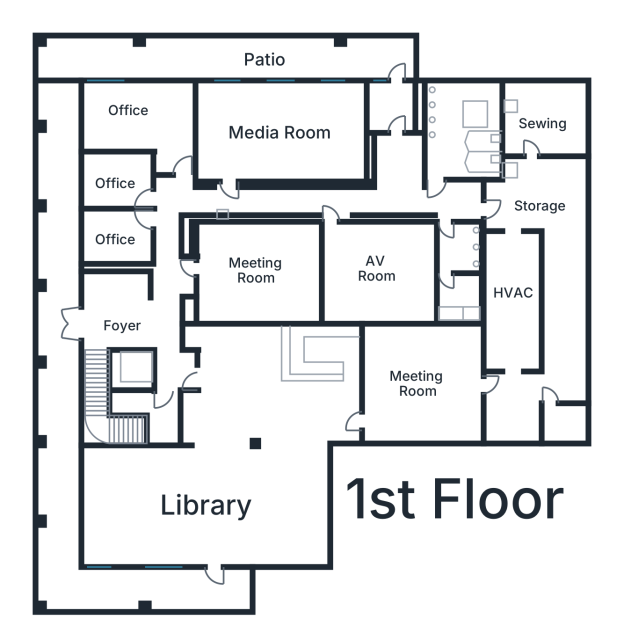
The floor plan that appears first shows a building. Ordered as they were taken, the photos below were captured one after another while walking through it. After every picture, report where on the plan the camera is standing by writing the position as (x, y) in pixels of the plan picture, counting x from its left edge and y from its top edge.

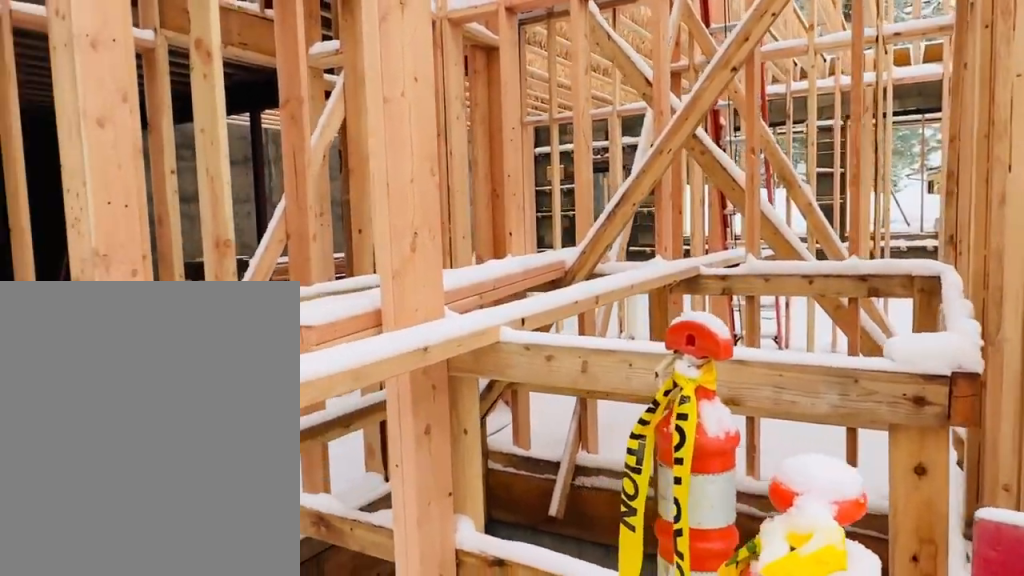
(134, 310)
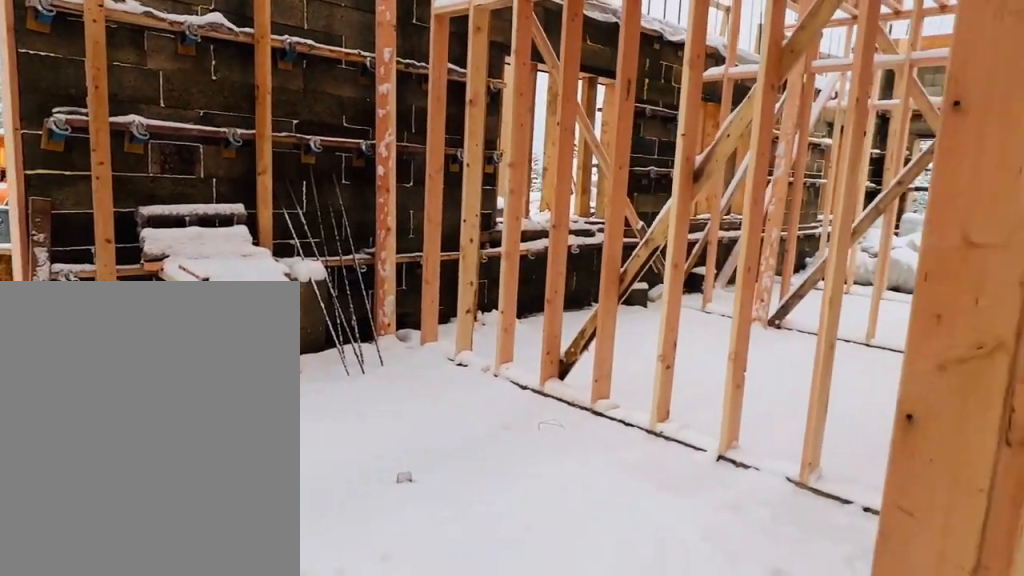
(155, 299)
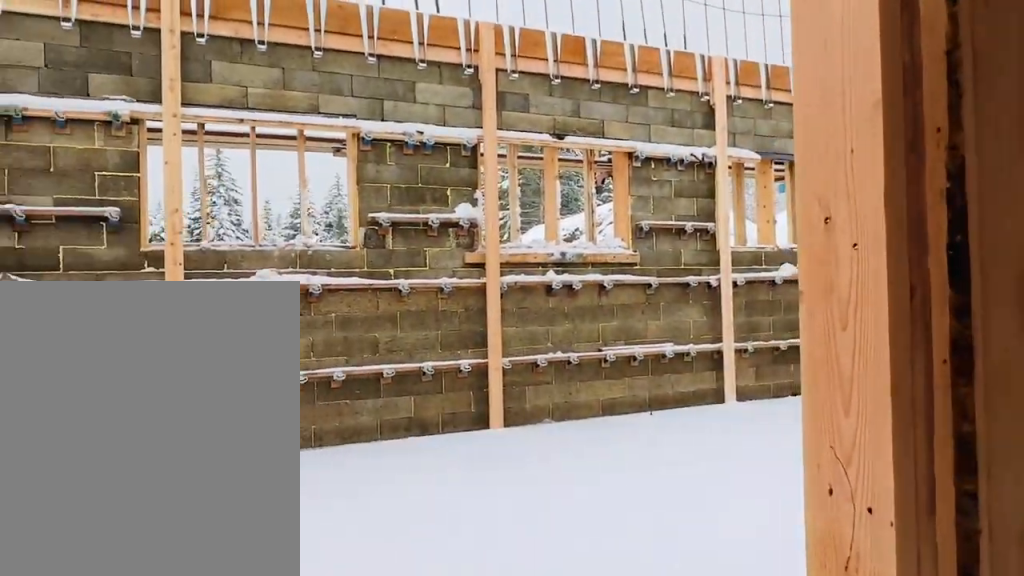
(222, 185)
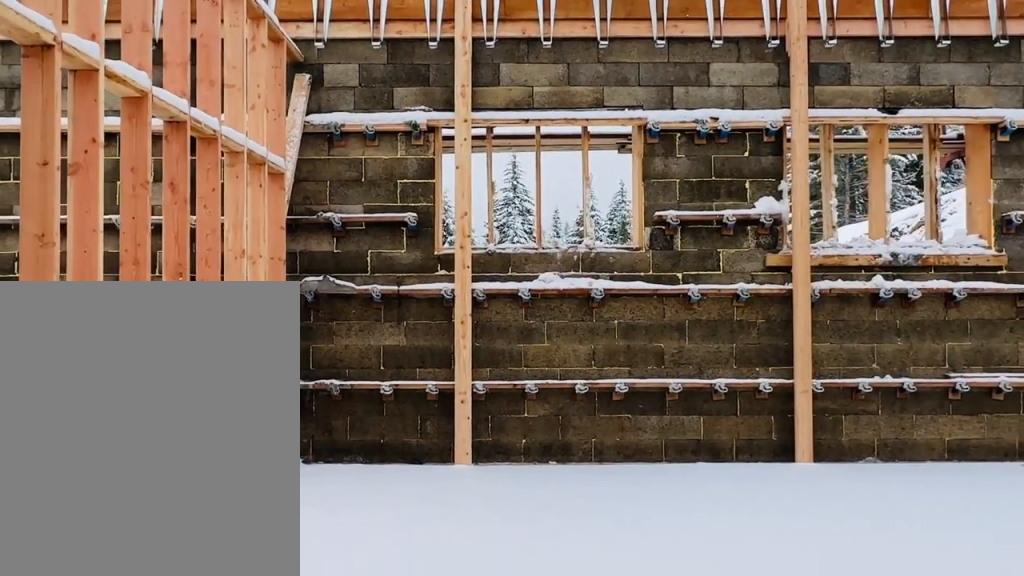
(223, 183)
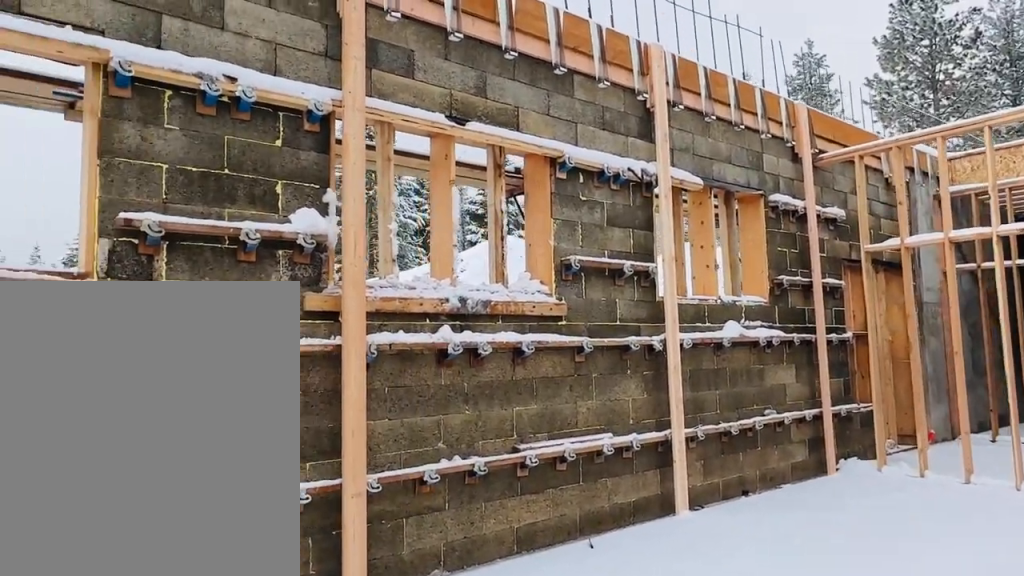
(244, 133)
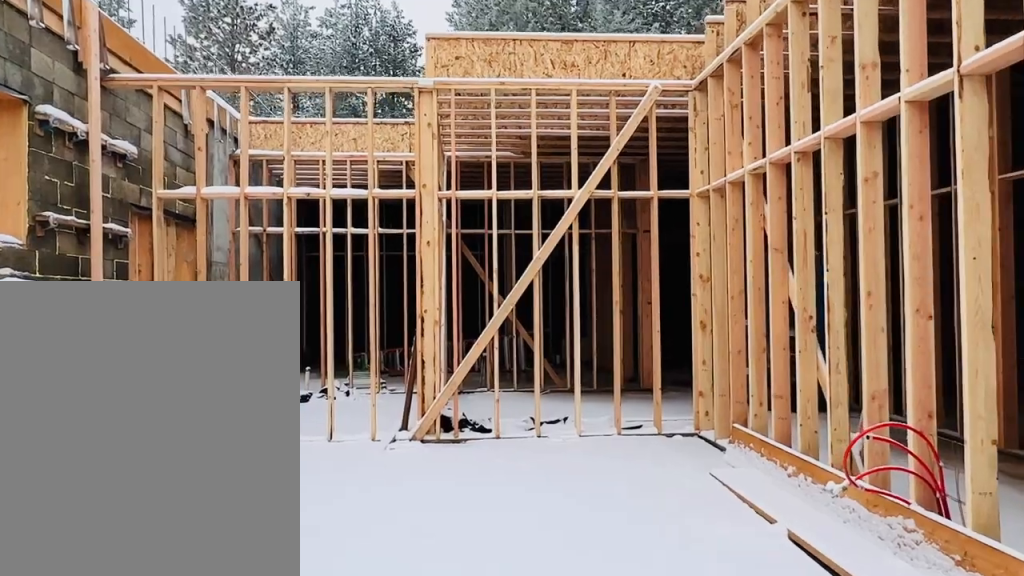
(244, 129)
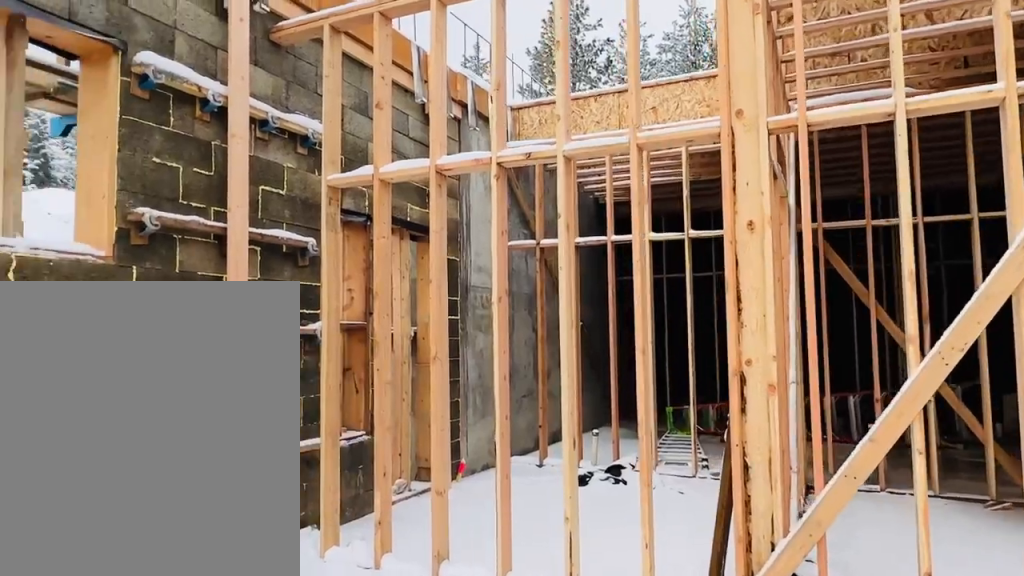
(344, 132)
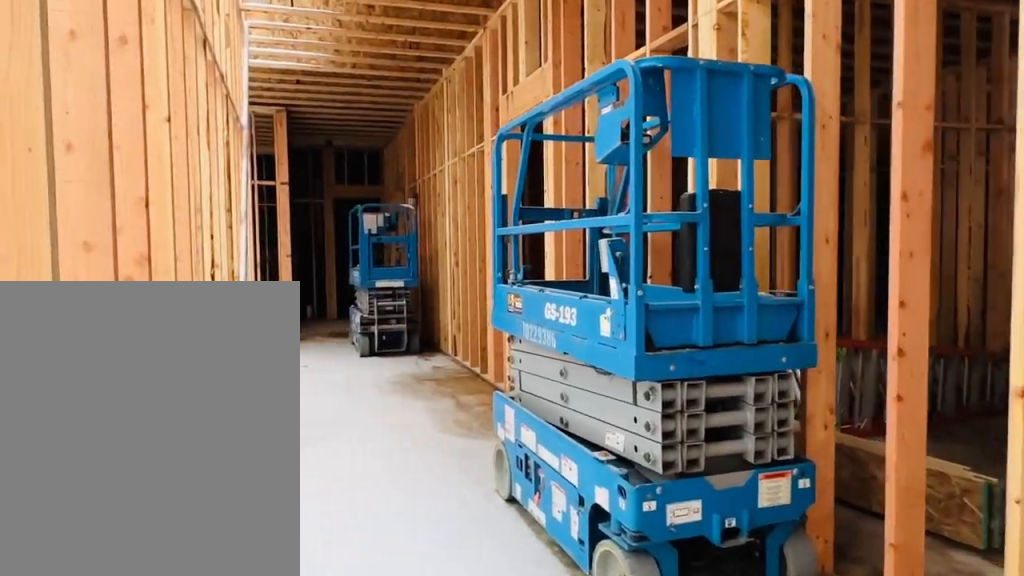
(227, 182)
